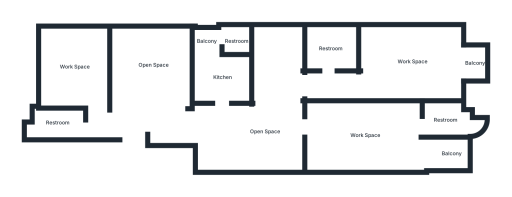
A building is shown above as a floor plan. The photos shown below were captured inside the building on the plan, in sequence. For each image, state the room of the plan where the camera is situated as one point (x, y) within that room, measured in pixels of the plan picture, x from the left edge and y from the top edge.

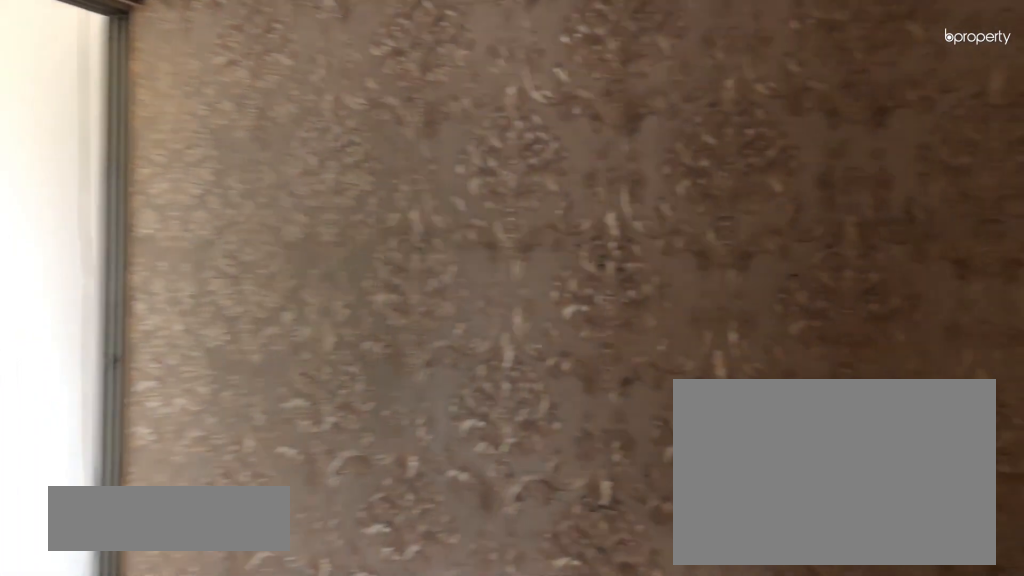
(365, 136)
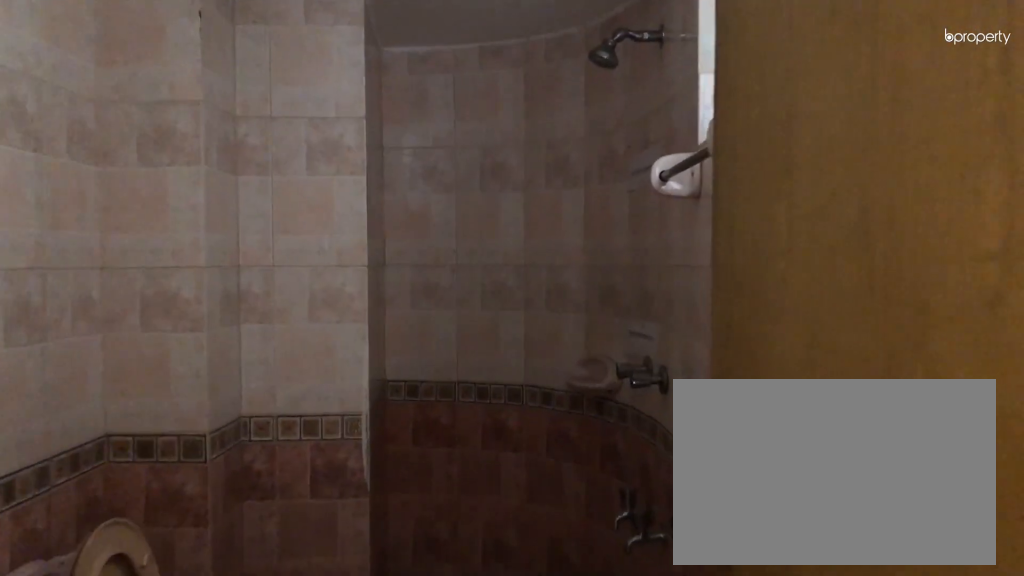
(445, 122)
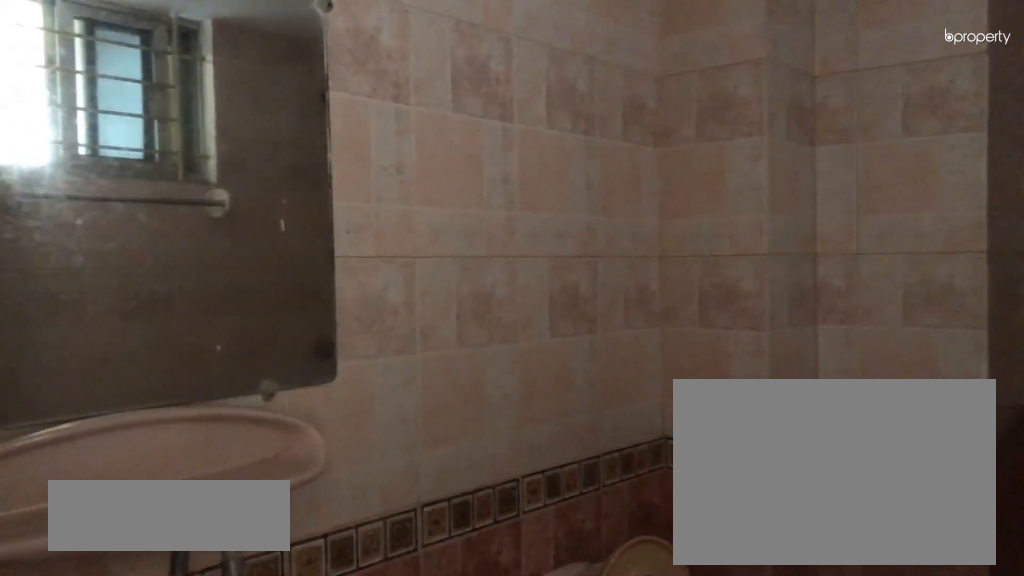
(445, 122)
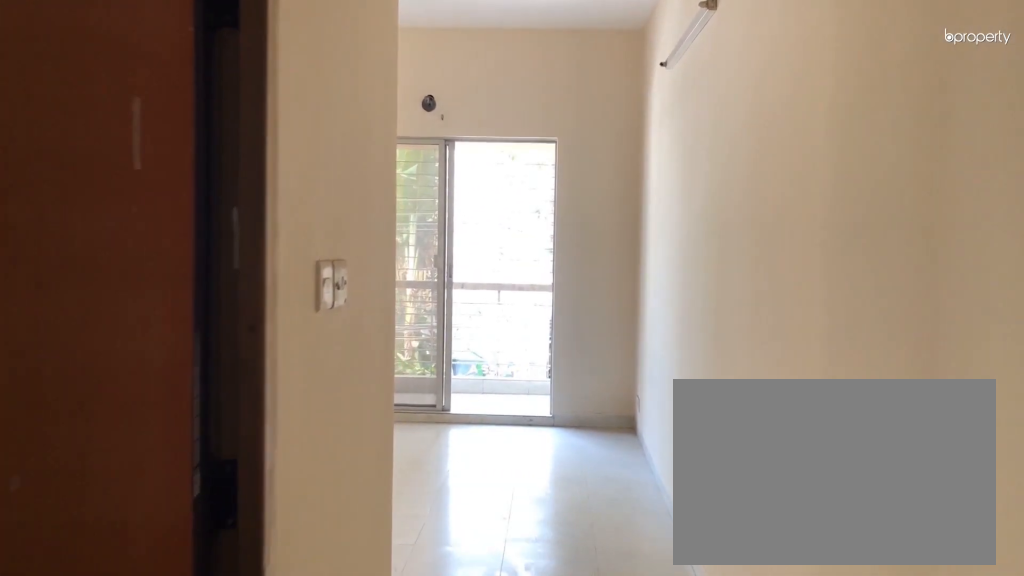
(320, 86)
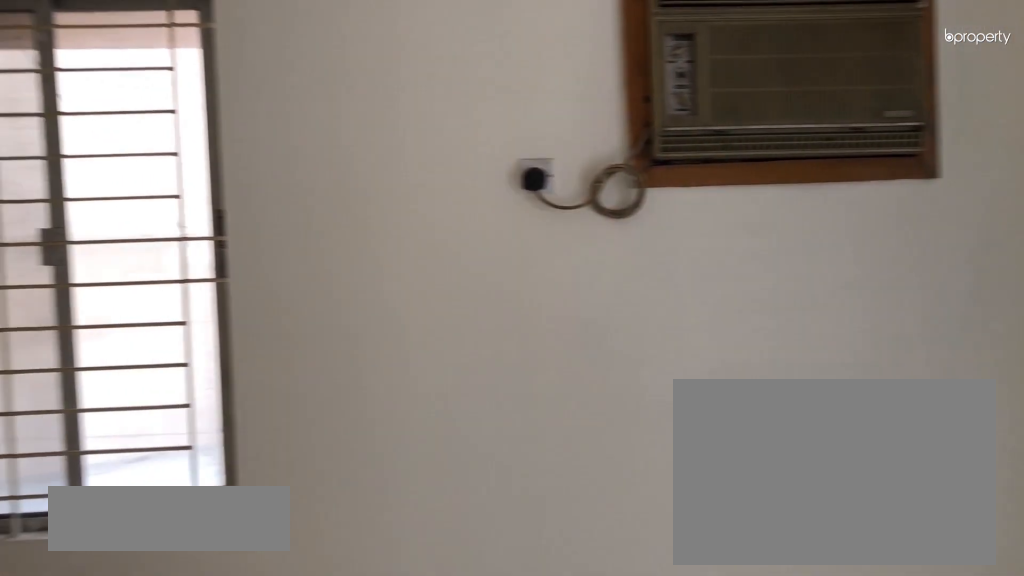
(412, 61)
